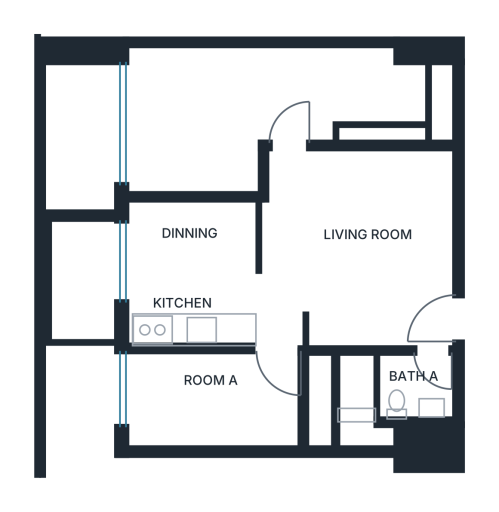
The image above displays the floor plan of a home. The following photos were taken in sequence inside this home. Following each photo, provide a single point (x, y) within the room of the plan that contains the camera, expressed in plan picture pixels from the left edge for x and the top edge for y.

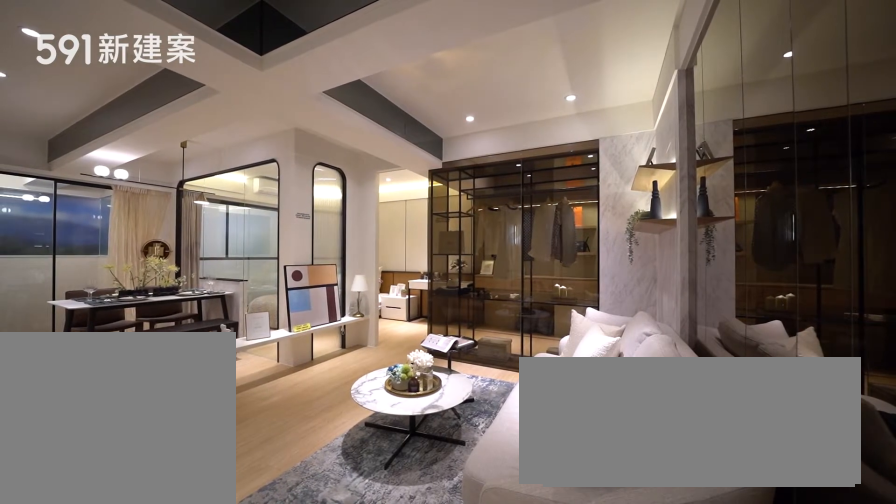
(363, 224)
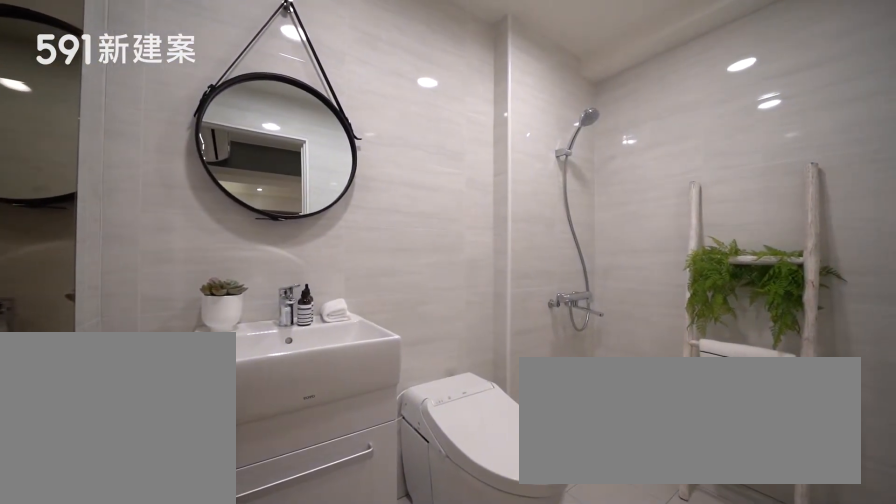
(393, 401)
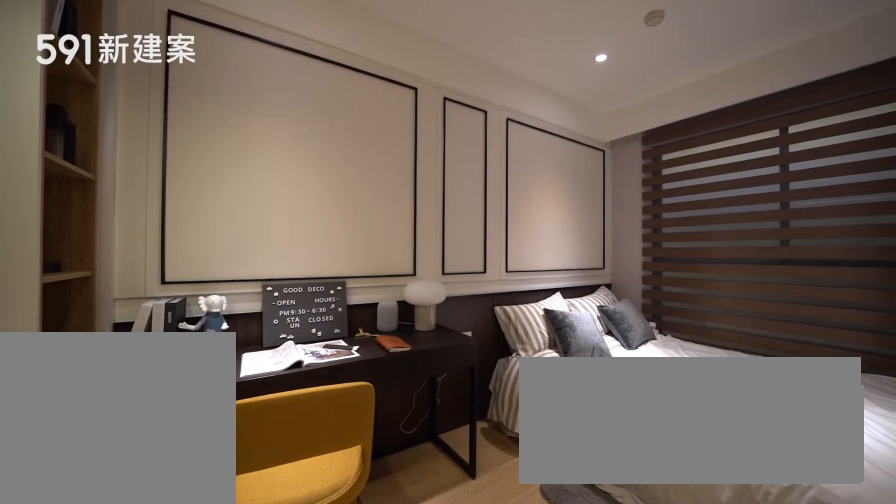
(228, 400)
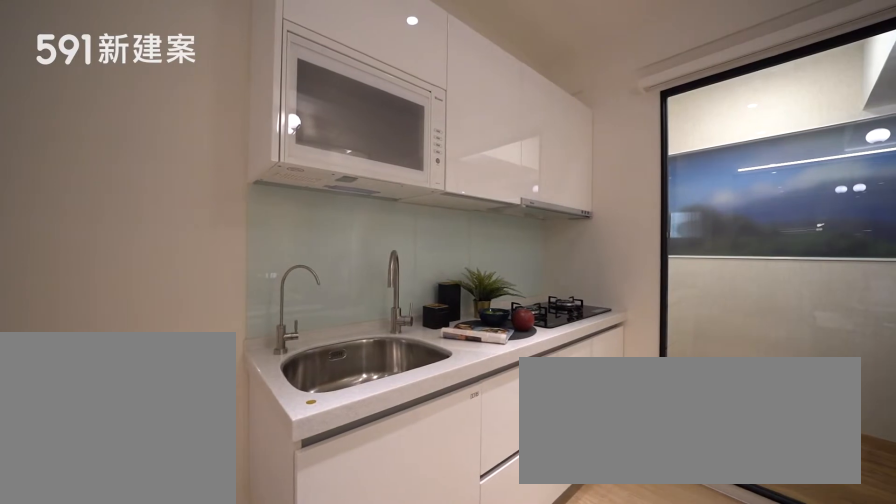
(186, 313)
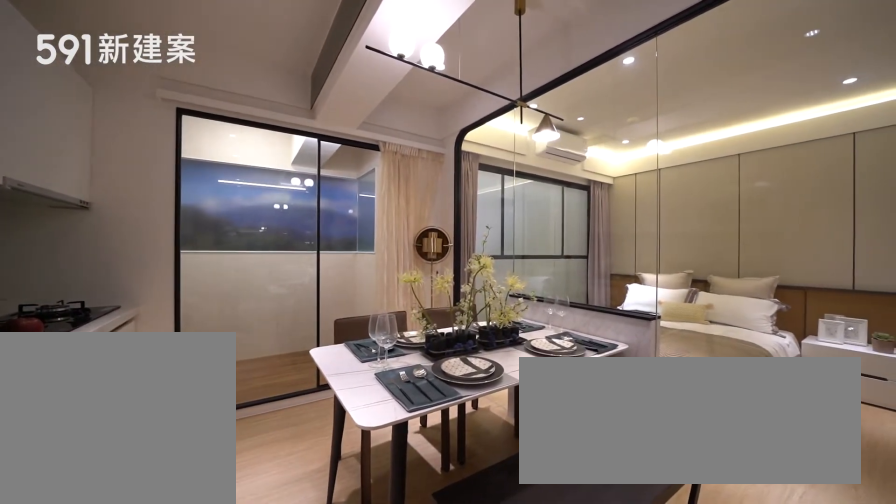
(191, 245)
